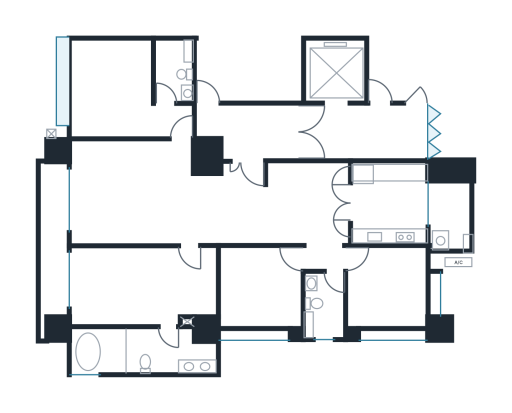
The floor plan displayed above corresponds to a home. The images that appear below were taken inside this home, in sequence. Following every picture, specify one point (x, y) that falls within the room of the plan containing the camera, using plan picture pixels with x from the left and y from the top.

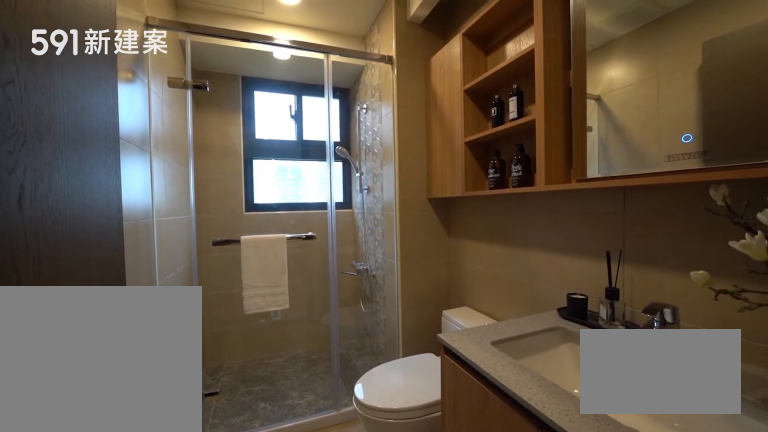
(325, 307)
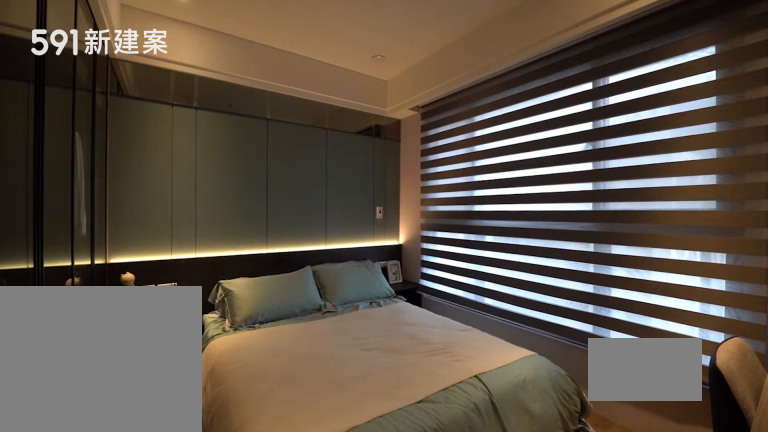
(387, 287)
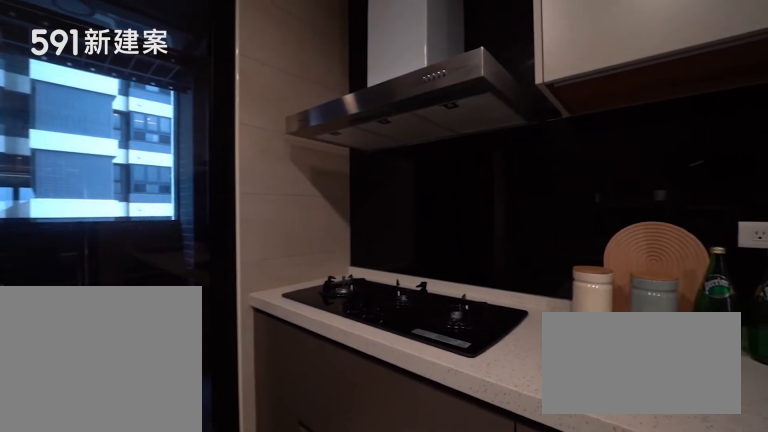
(389, 204)
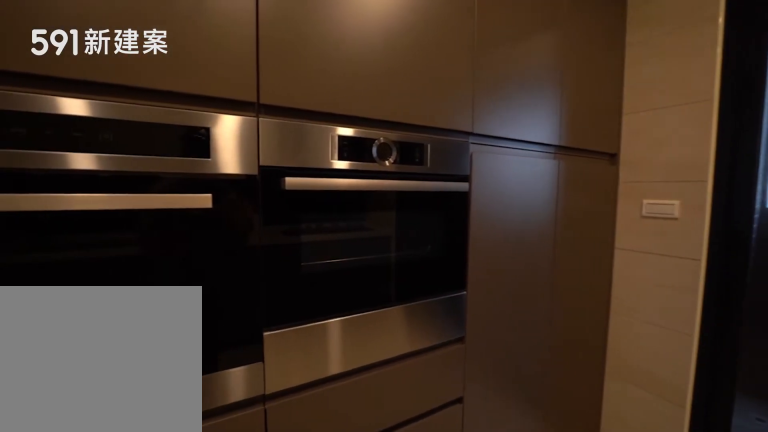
(389, 204)
